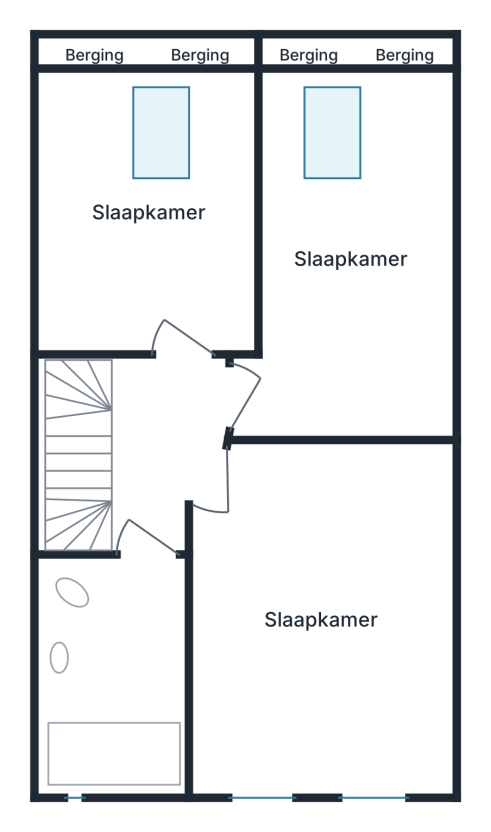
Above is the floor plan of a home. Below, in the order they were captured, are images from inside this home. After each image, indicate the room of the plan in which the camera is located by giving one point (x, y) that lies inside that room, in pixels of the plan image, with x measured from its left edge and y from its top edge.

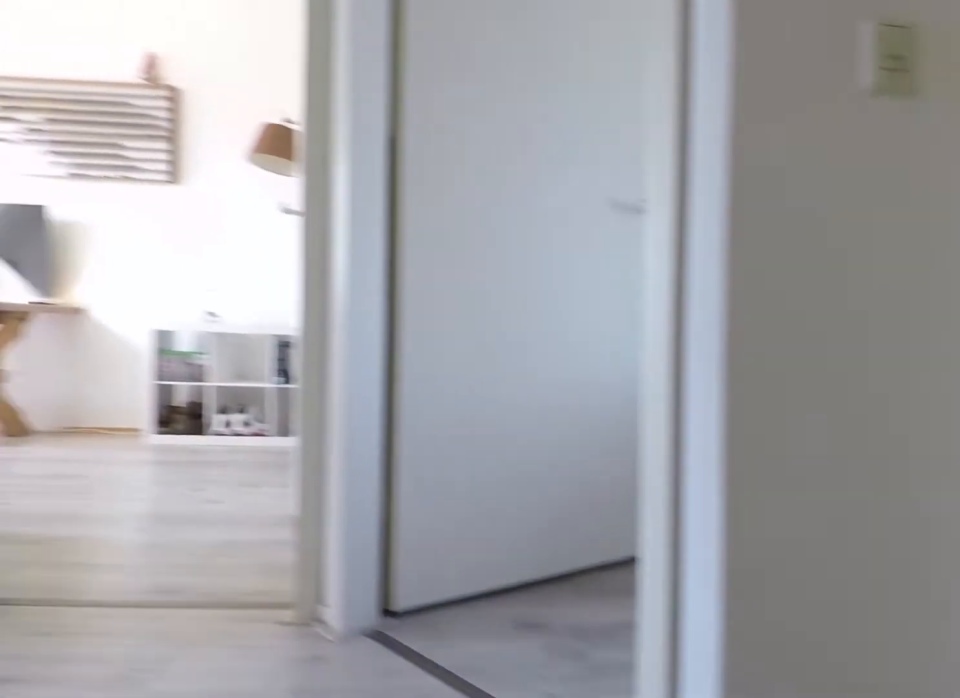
(144, 477)
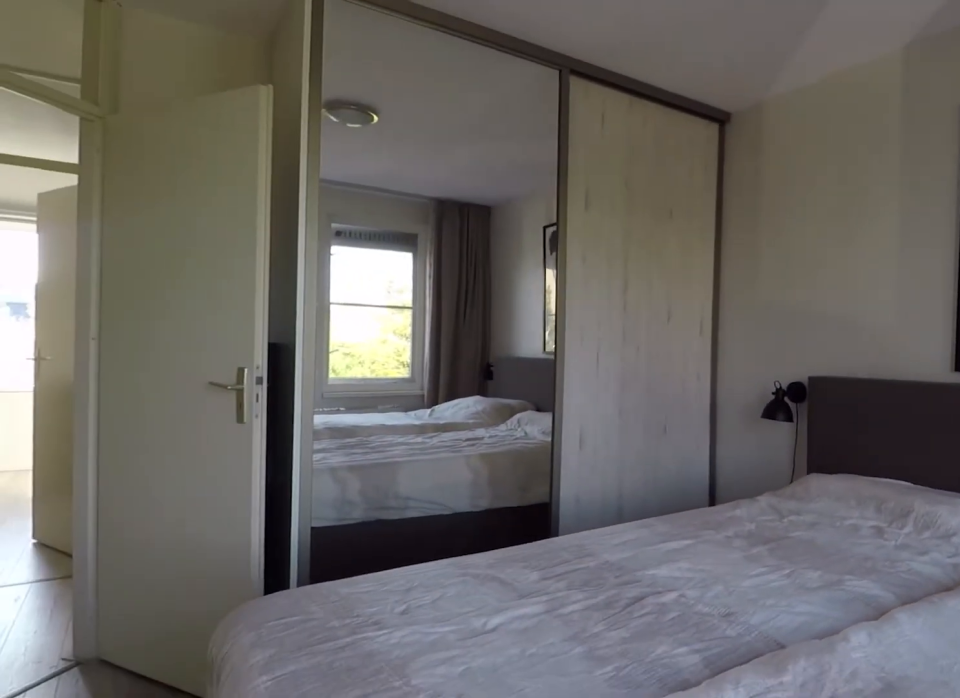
(324, 704)
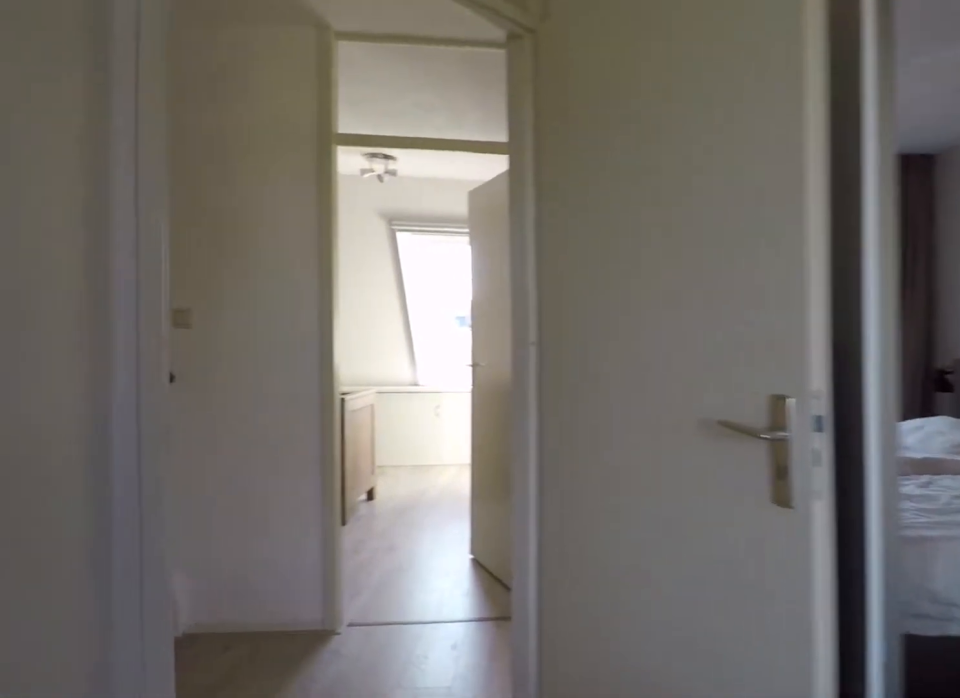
(324, 704)
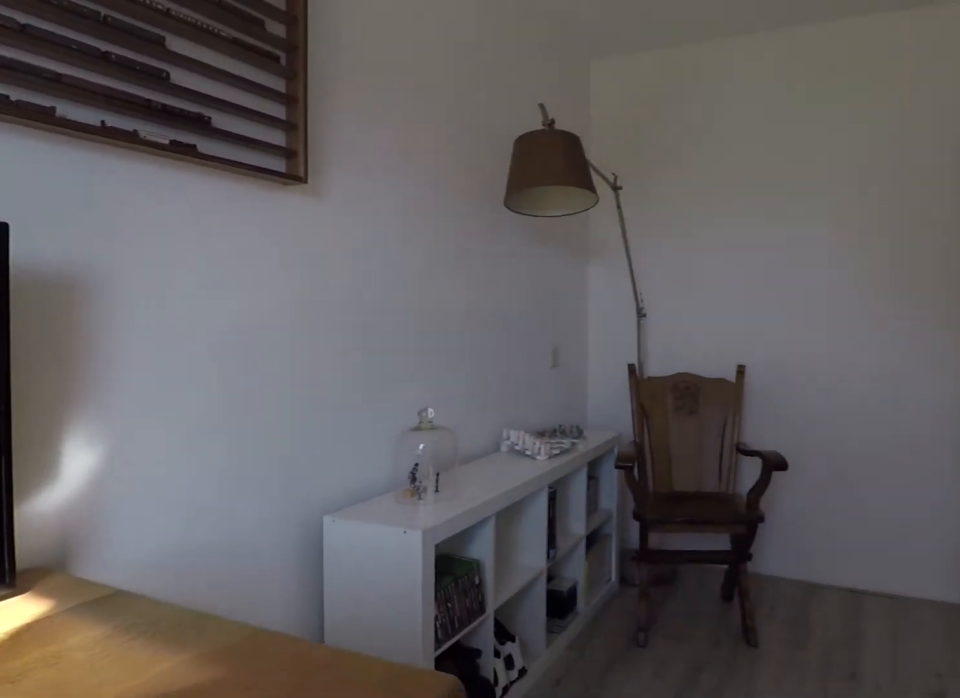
(443, 264)
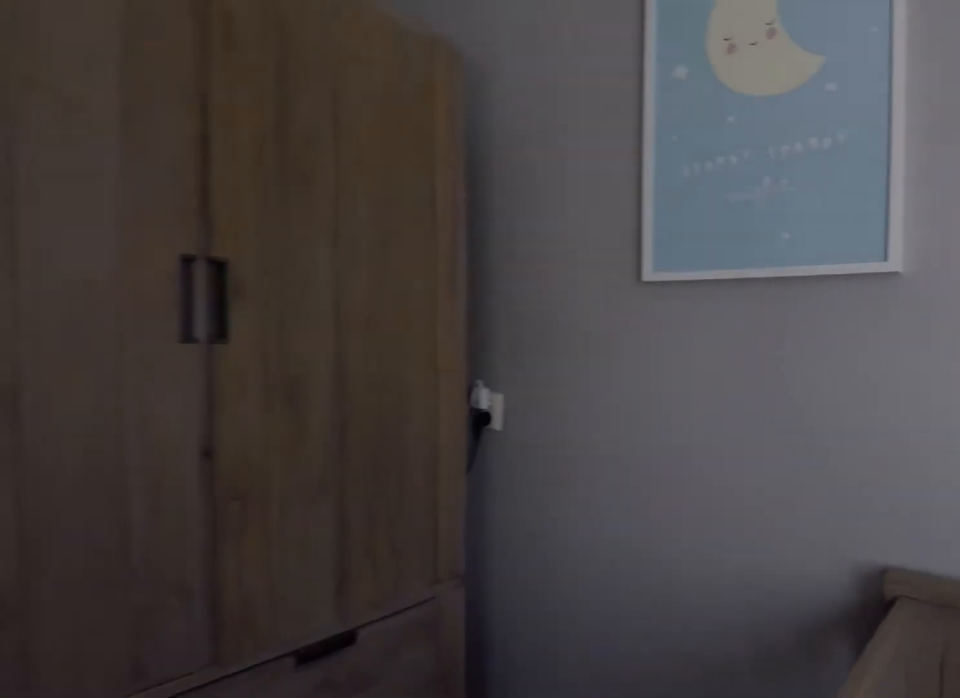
(150, 122)
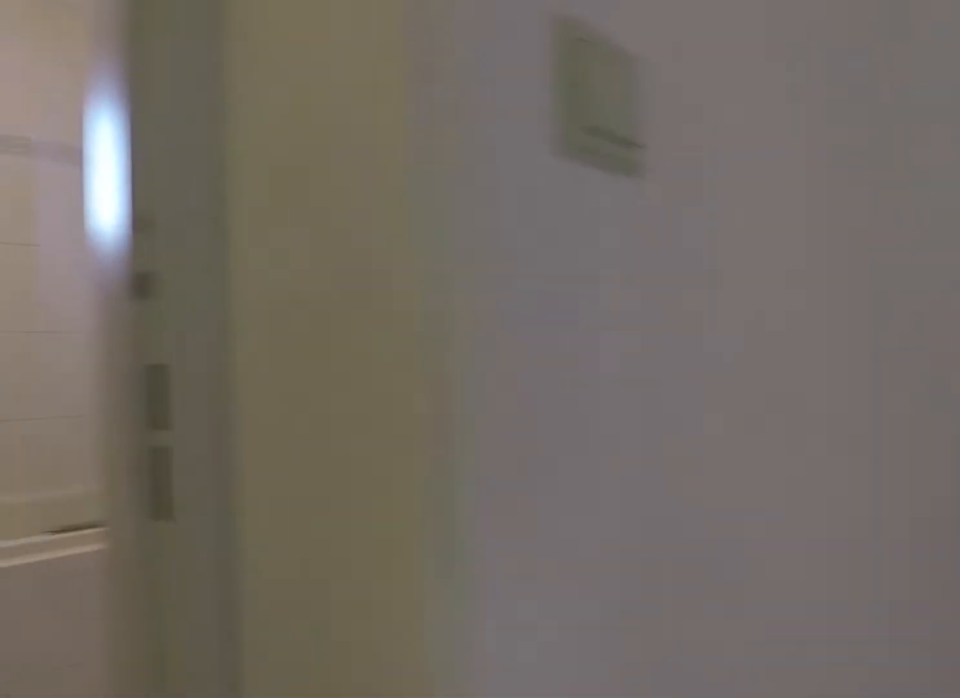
(143, 477)
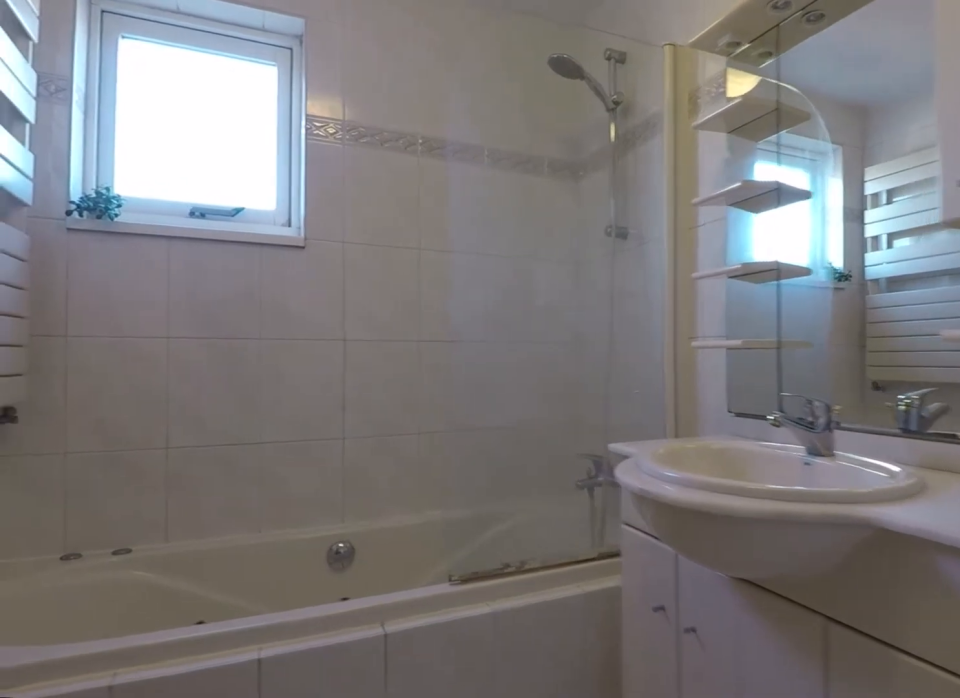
(113, 674)
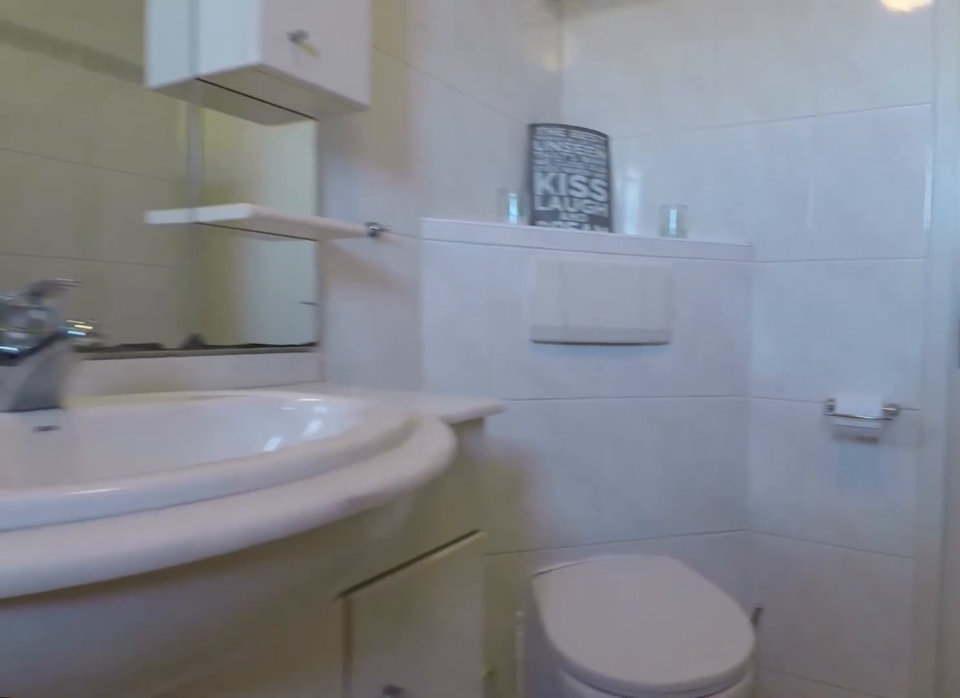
(113, 674)
